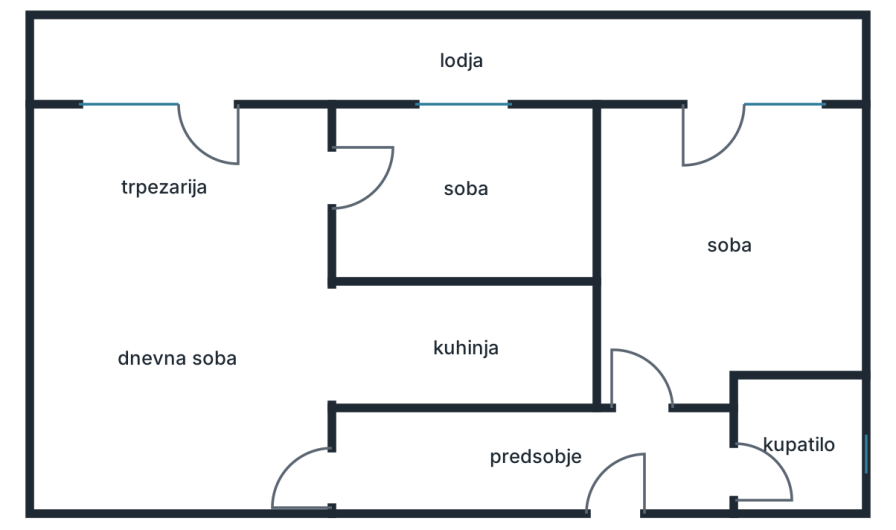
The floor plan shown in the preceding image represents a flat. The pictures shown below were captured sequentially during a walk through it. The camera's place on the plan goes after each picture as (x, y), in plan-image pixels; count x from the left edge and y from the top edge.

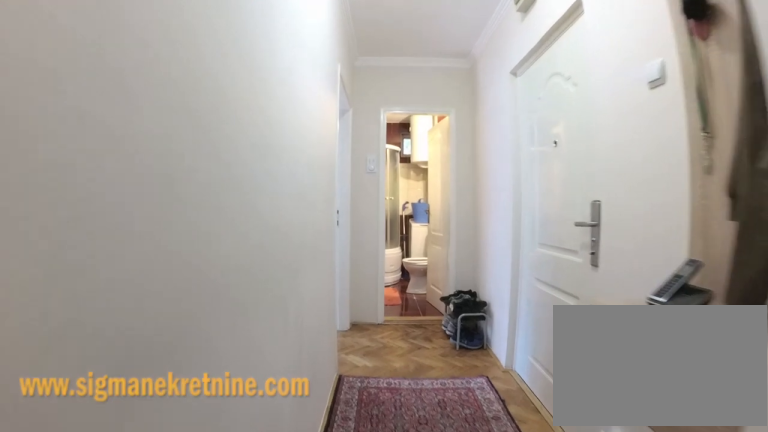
(417, 455)
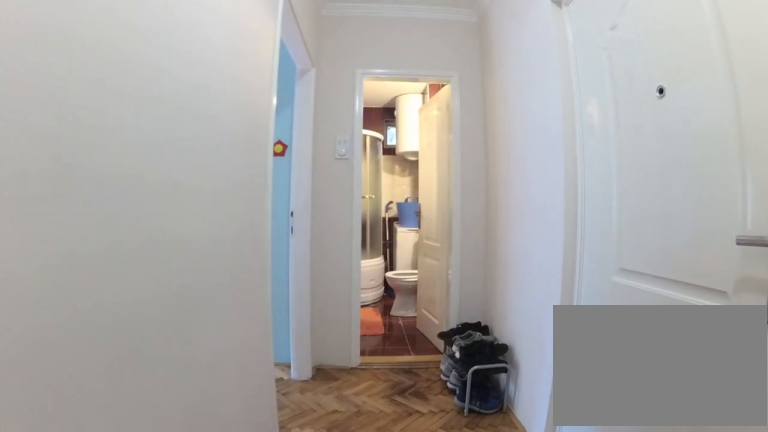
(532, 455)
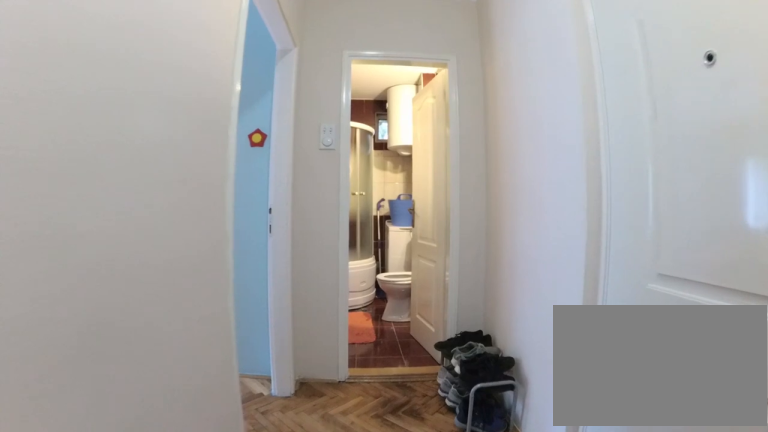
(558, 454)
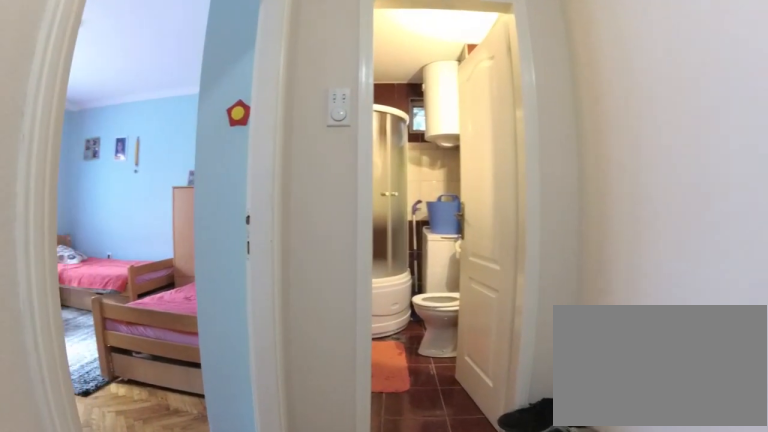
(595, 459)
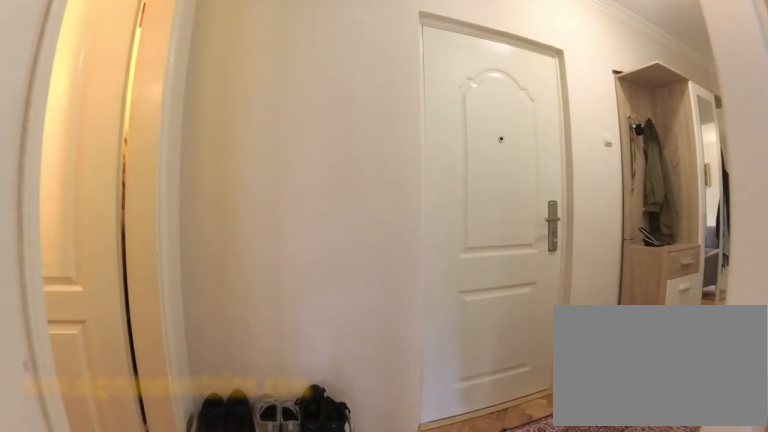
(648, 380)
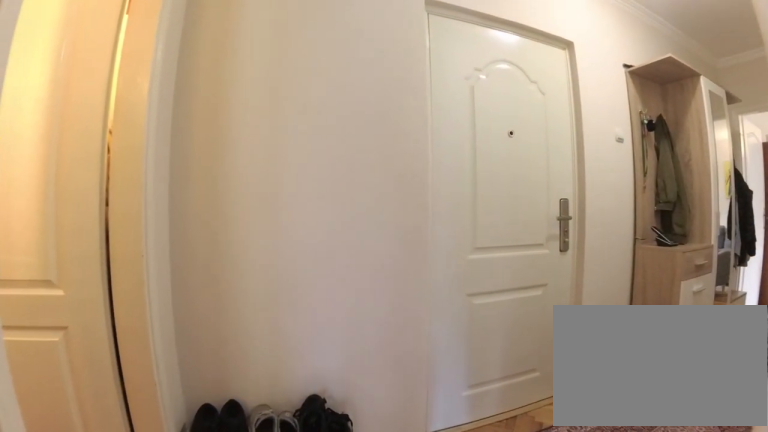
(648, 386)
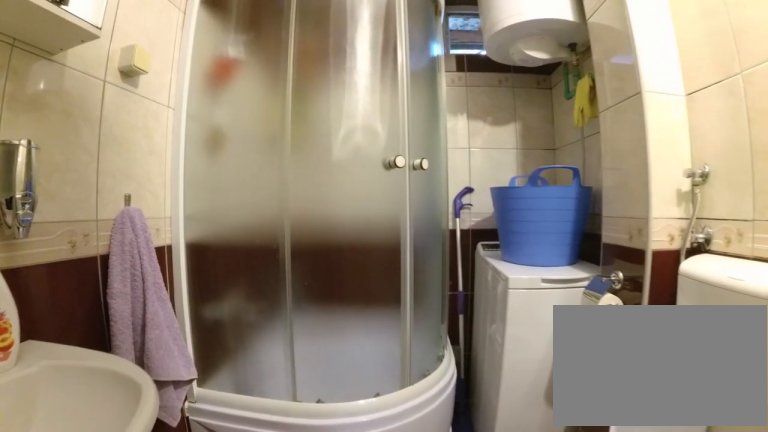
(735, 458)
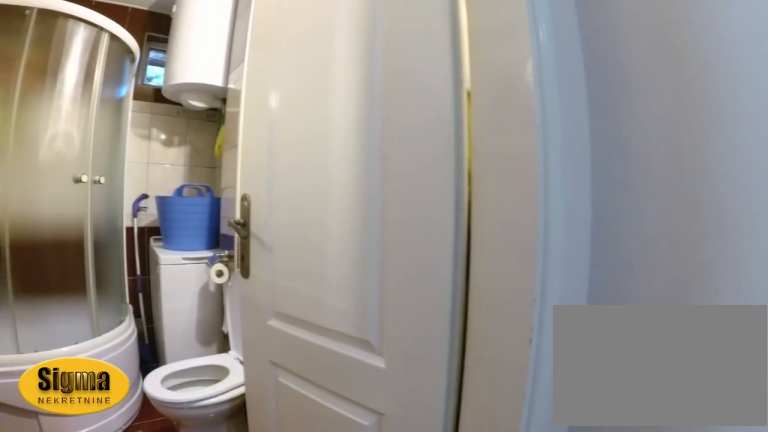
(655, 446)
